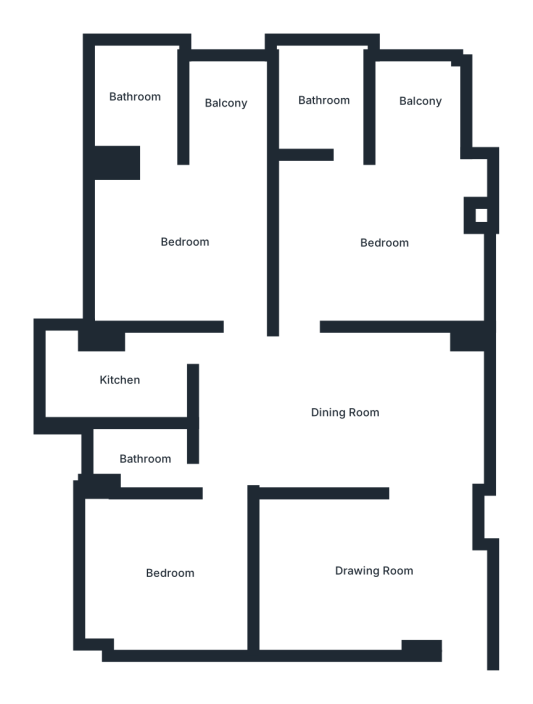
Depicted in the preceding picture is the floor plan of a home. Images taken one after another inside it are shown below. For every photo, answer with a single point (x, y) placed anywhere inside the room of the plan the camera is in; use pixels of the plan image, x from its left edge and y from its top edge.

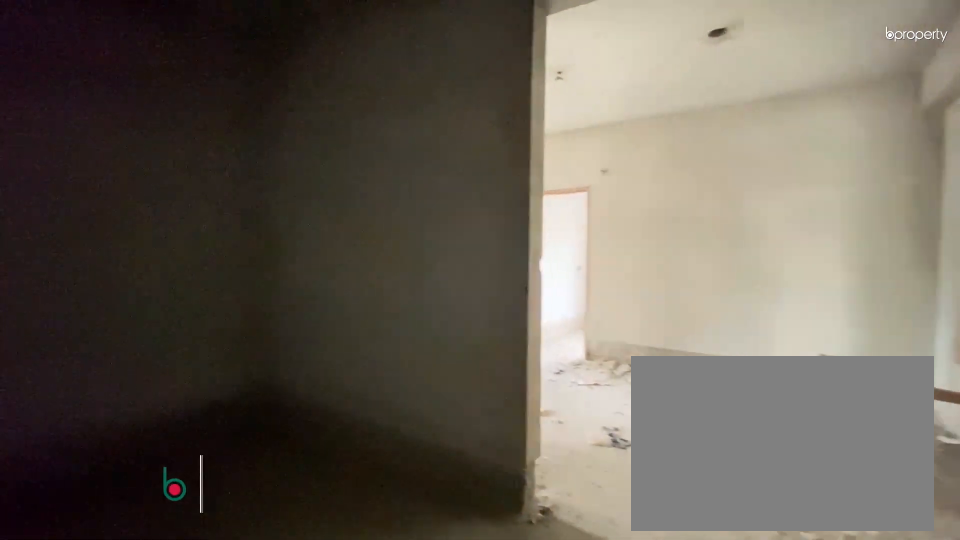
(385, 572)
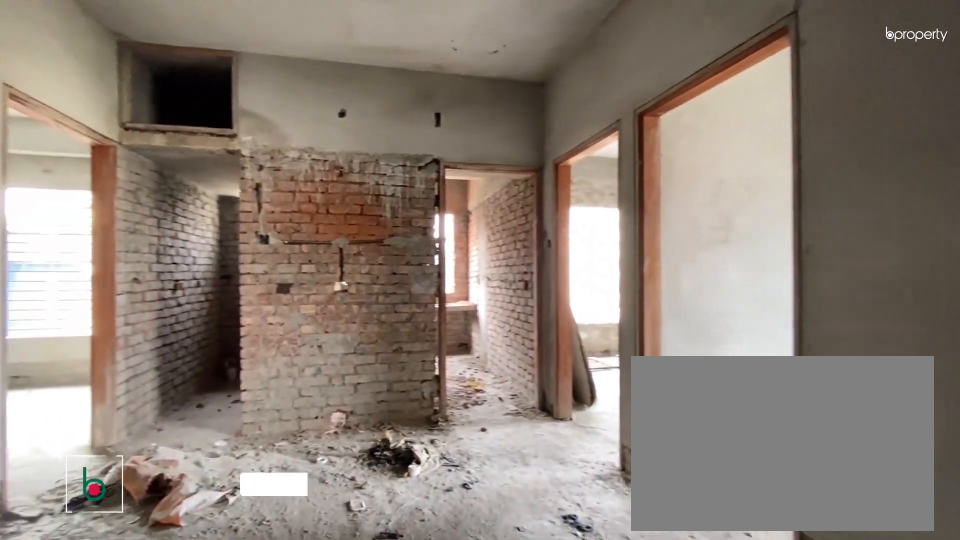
(347, 412)
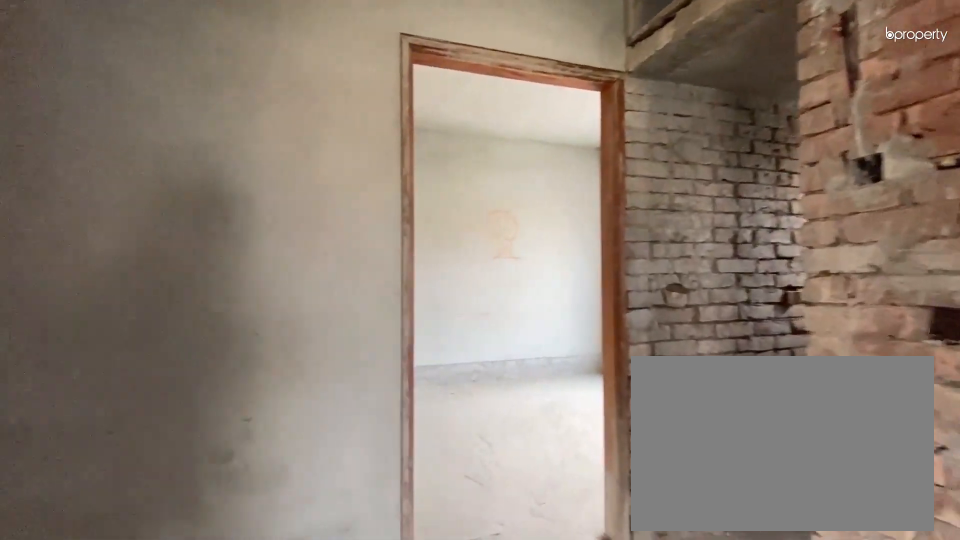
(347, 412)
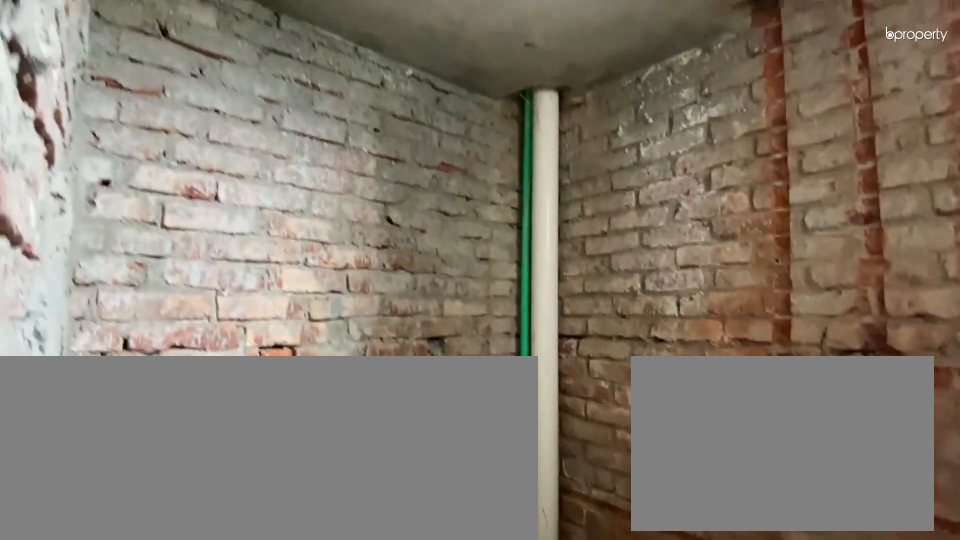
(321, 99)
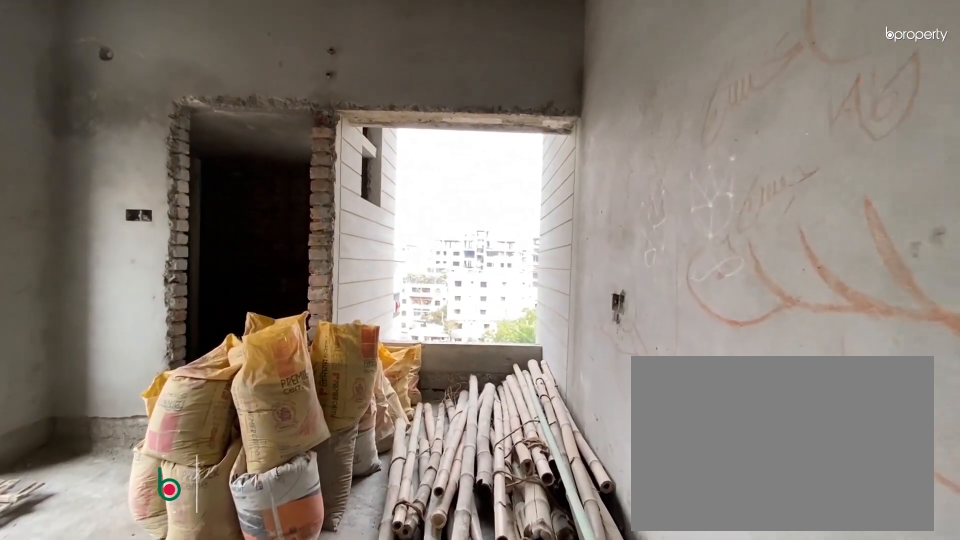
(199, 262)
